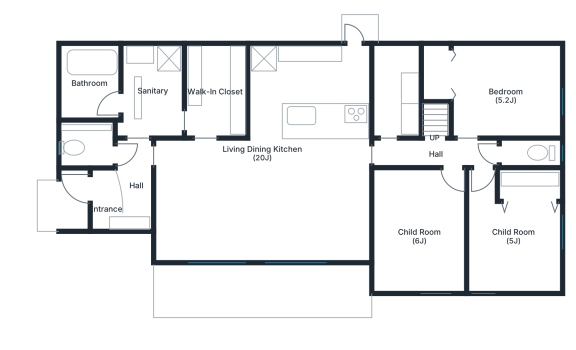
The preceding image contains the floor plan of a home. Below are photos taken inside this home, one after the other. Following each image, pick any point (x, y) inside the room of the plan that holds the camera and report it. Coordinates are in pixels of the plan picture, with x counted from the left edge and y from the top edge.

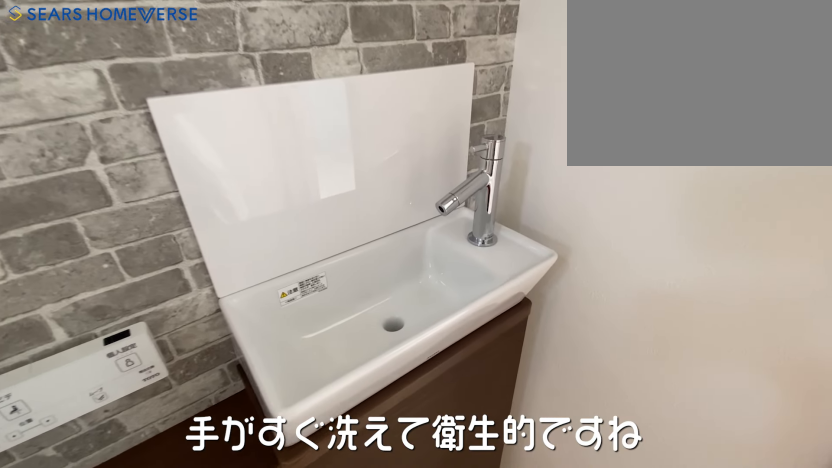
(92, 148)
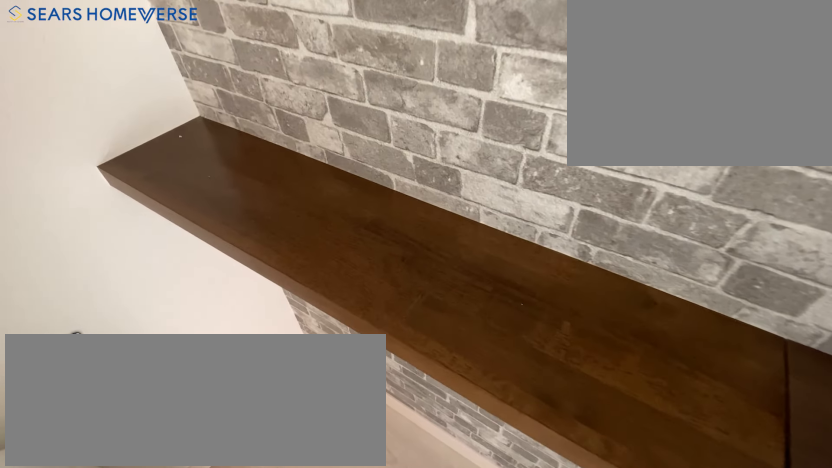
(92, 148)
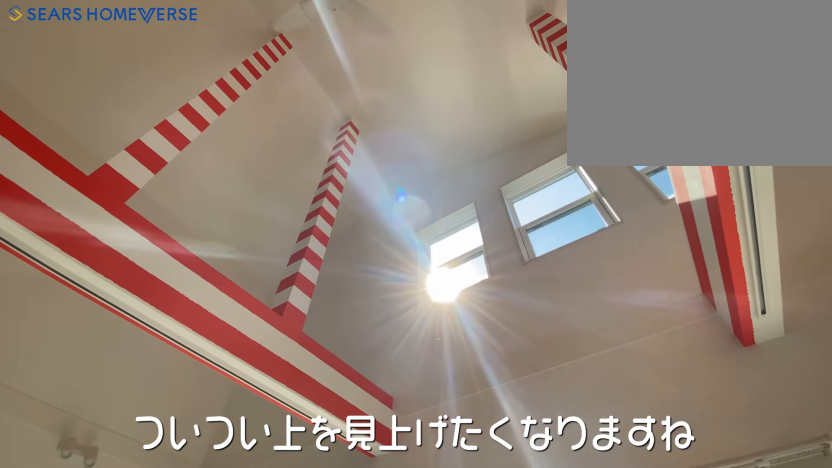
(263, 199)
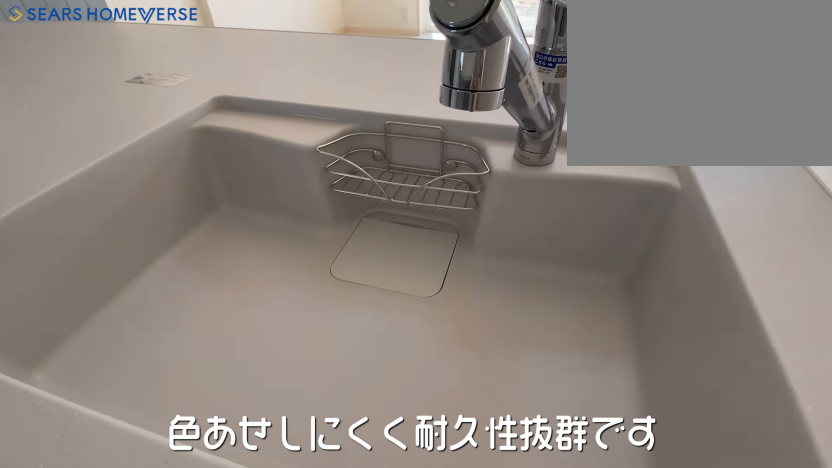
(317, 85)
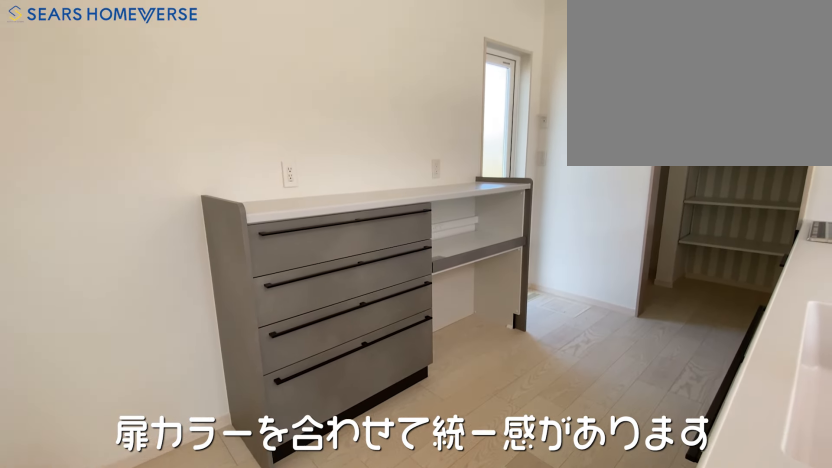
(317, 85)
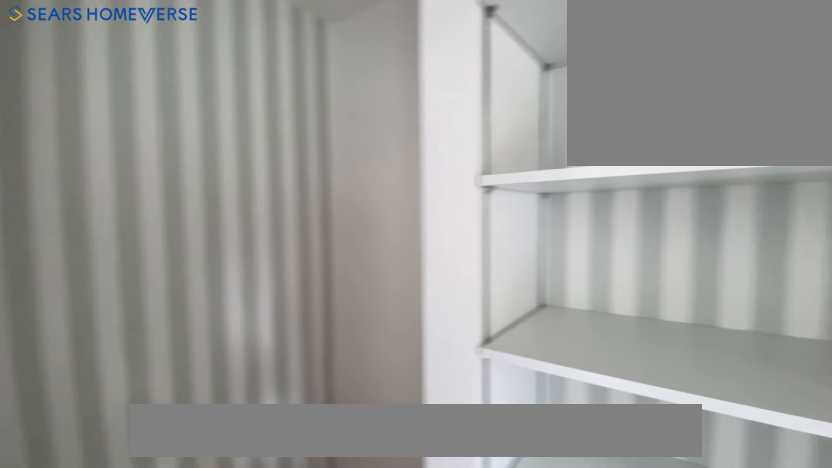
(394, 90)
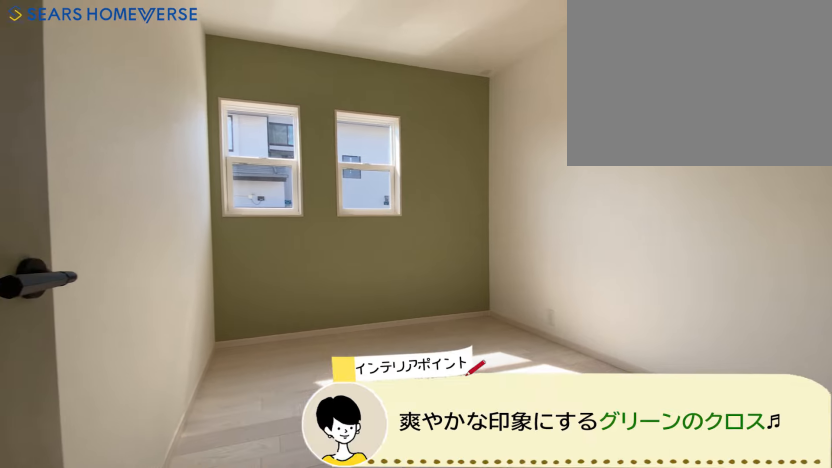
(419, 231)
